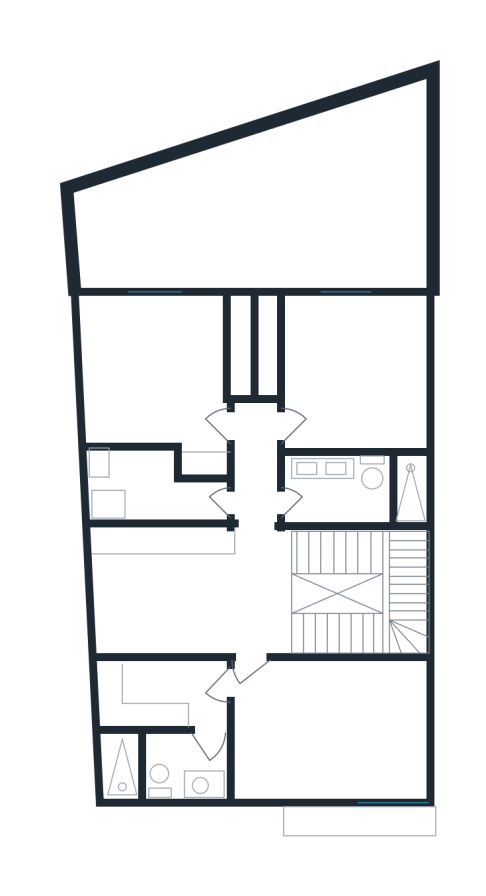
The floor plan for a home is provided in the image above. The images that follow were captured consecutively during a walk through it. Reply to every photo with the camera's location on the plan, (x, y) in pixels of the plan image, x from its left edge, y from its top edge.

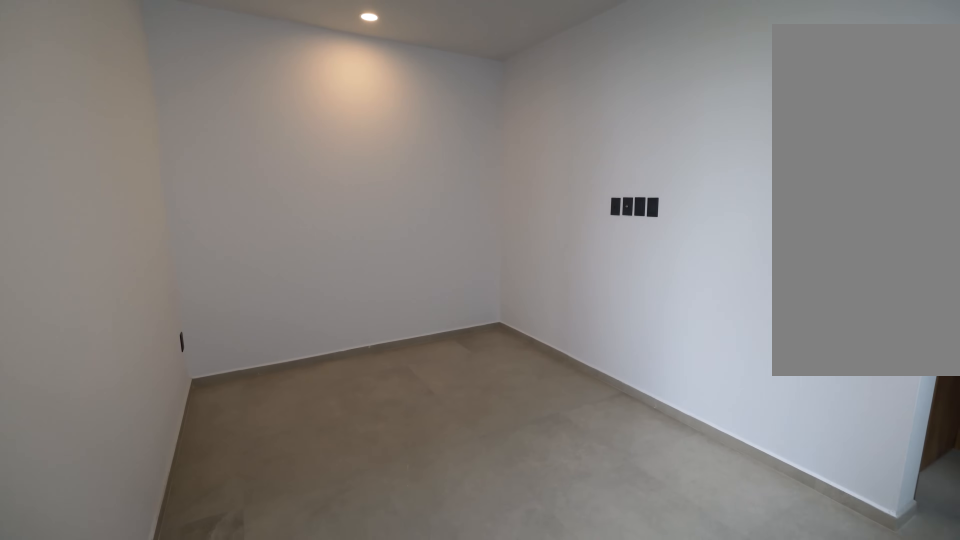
(251, 616)
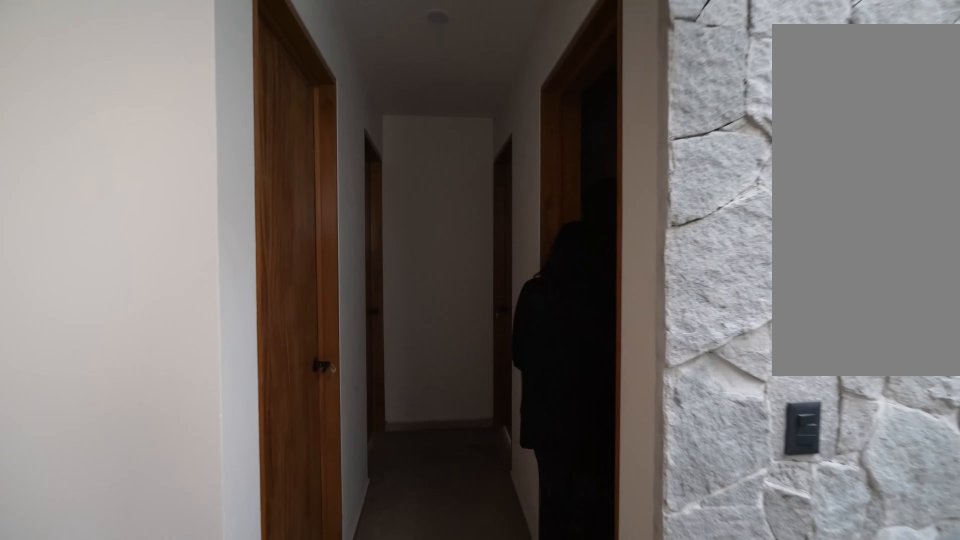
(247, 553)
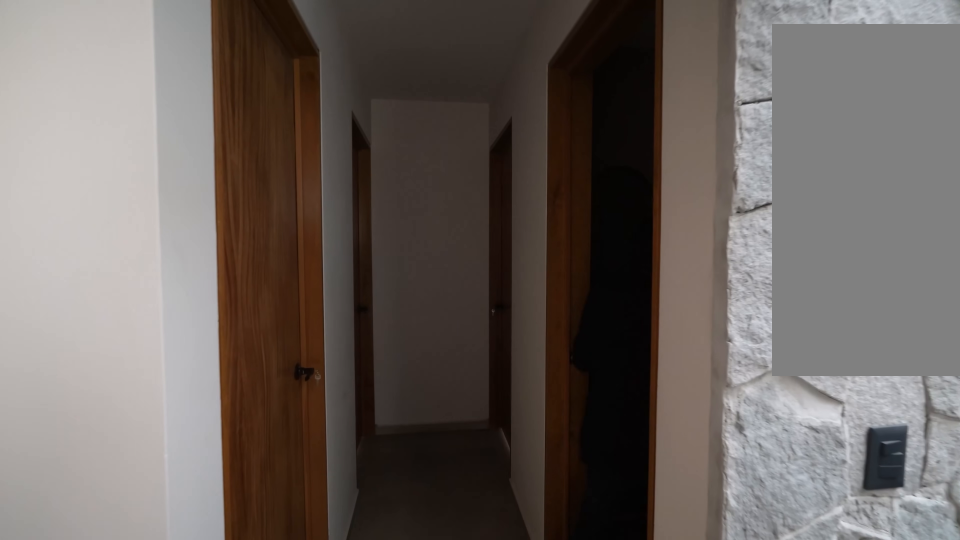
(242, 546)
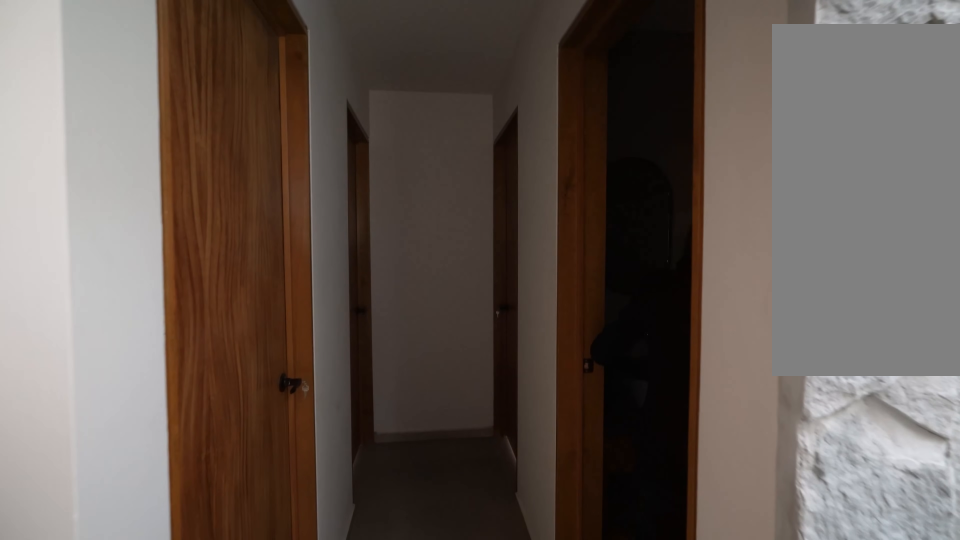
(240, 542)
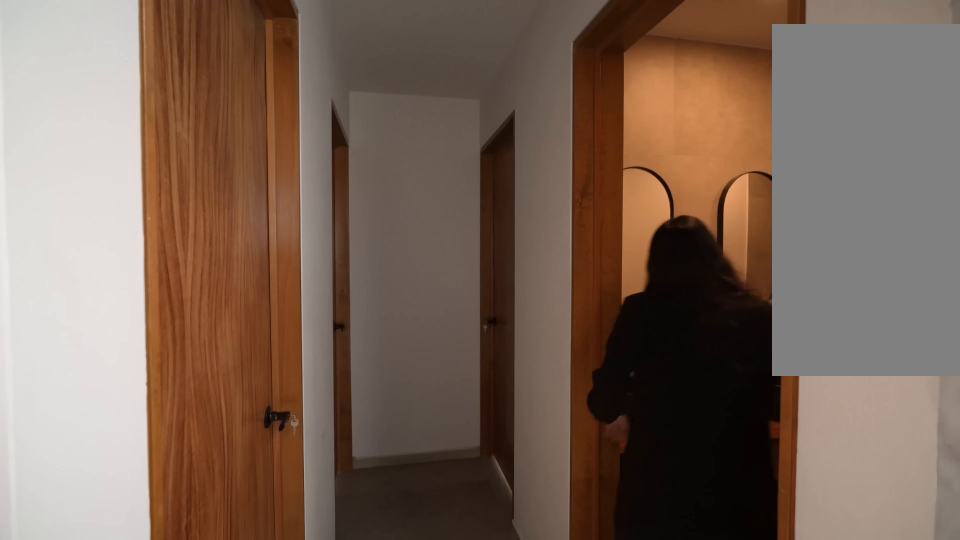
(249, 516)
